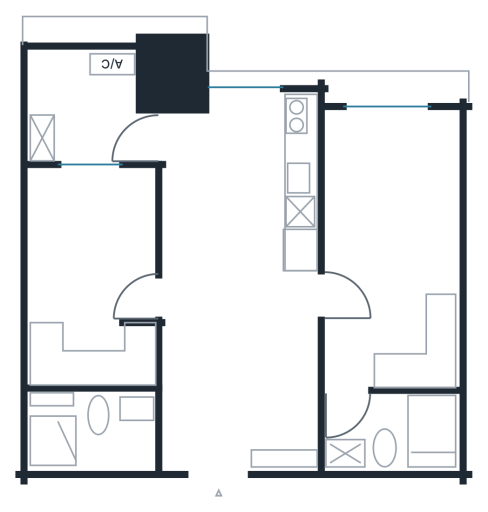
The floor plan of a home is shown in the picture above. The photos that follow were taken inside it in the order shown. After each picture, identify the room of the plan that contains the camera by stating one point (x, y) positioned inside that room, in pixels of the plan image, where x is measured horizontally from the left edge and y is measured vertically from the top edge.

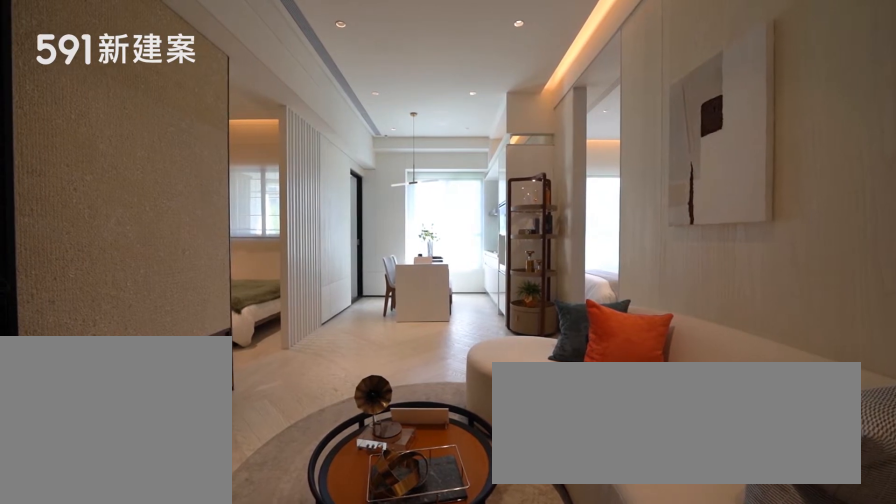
(240, 390)
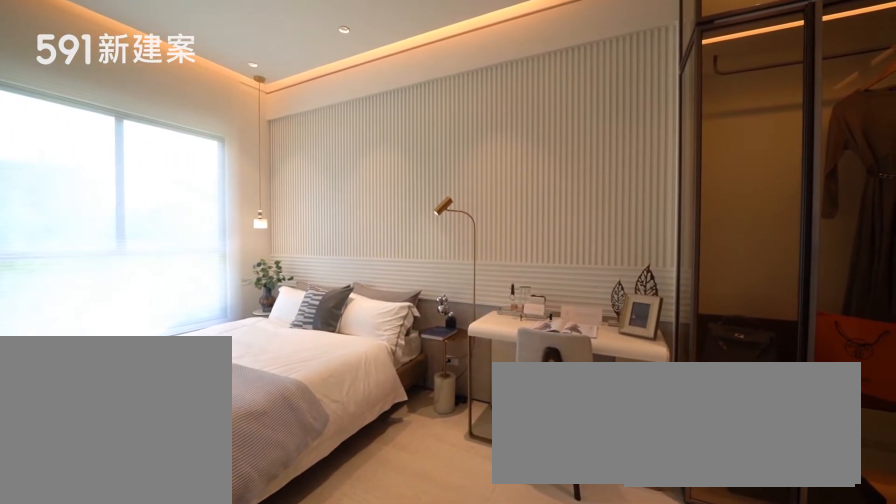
(391, 249)
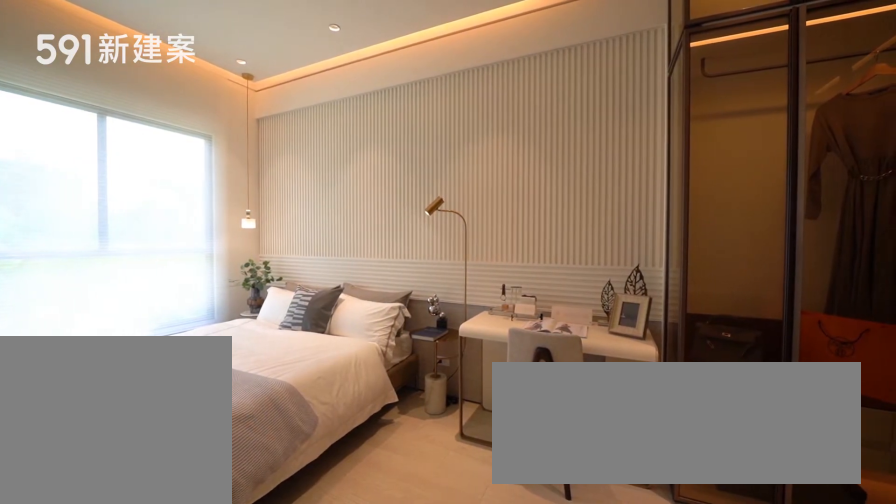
(391, 249)
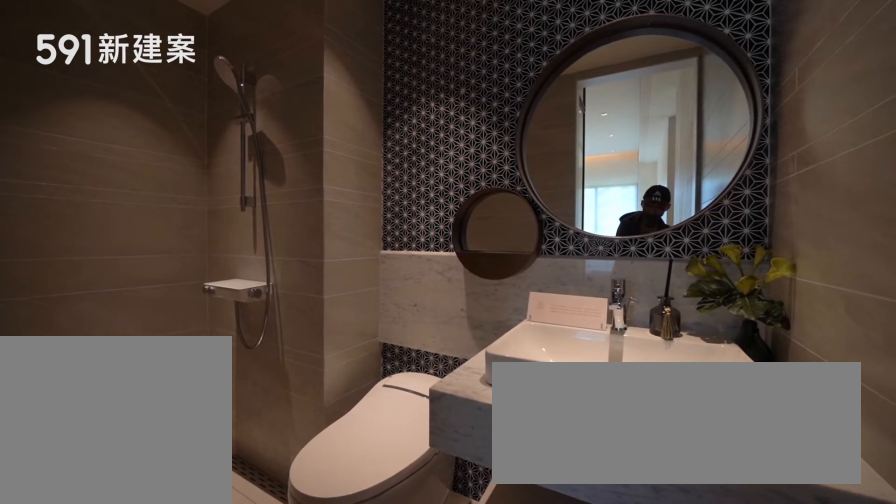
(392, 428)
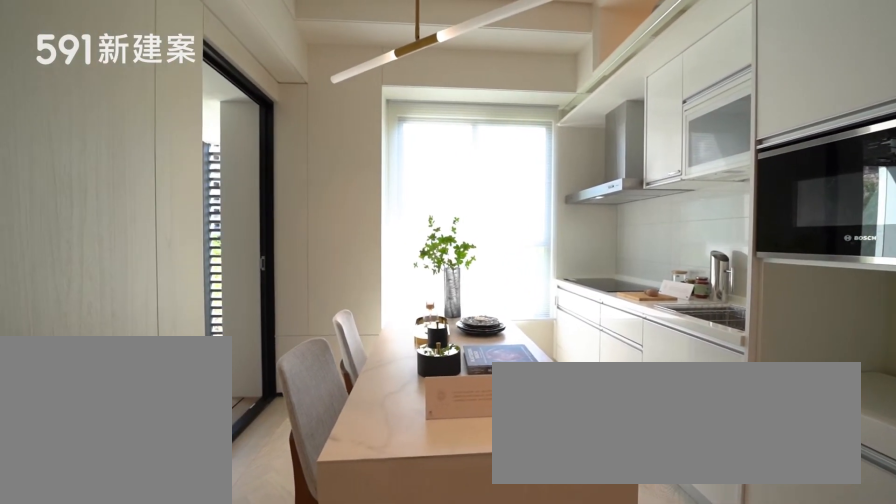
(218, 176)
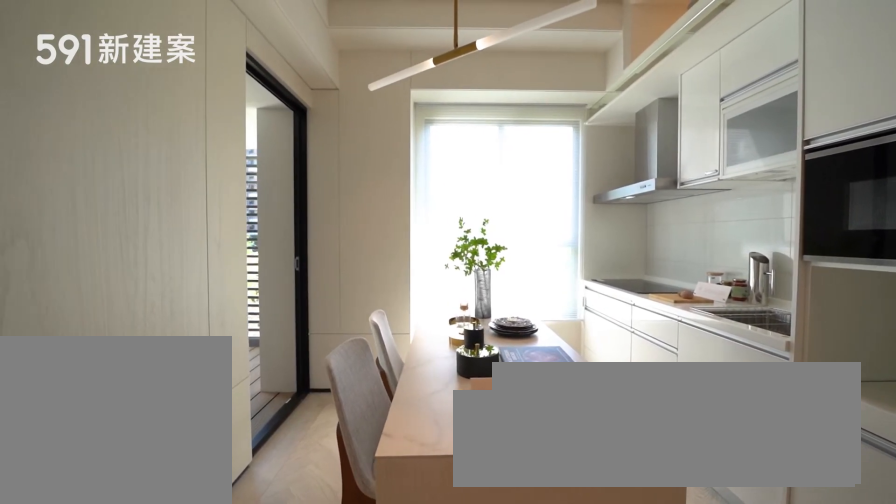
(218, 176)
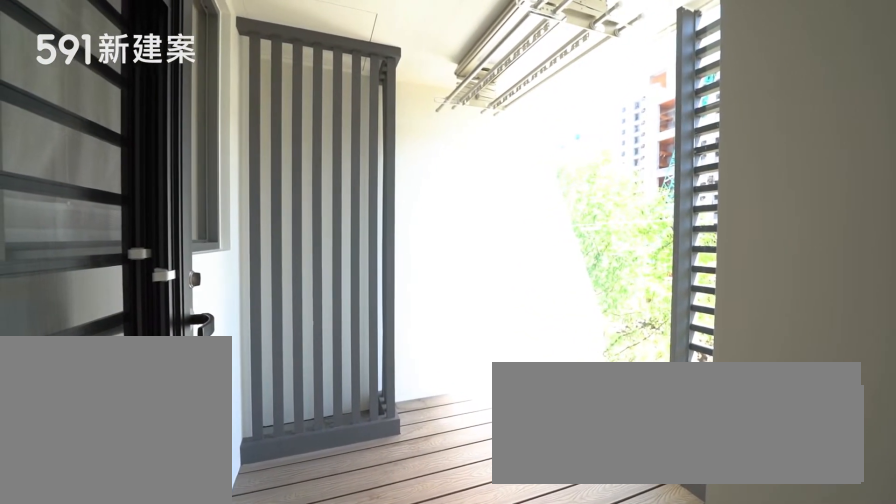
(92, 101)
